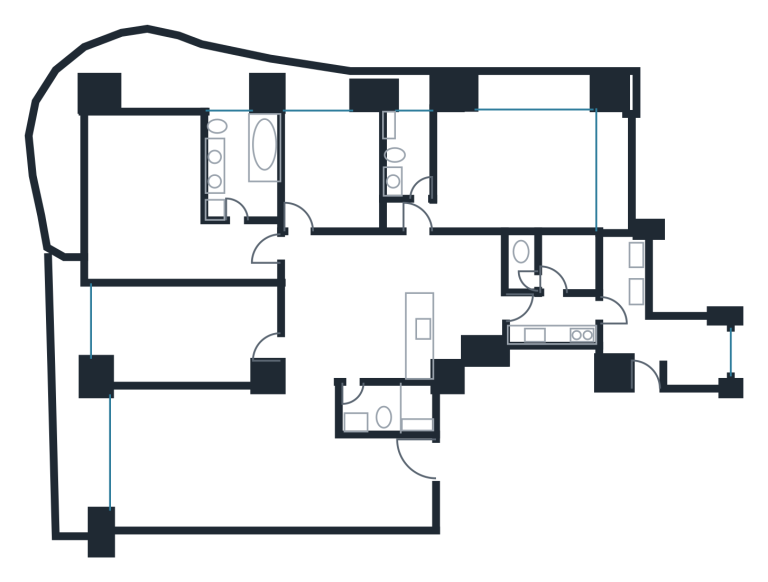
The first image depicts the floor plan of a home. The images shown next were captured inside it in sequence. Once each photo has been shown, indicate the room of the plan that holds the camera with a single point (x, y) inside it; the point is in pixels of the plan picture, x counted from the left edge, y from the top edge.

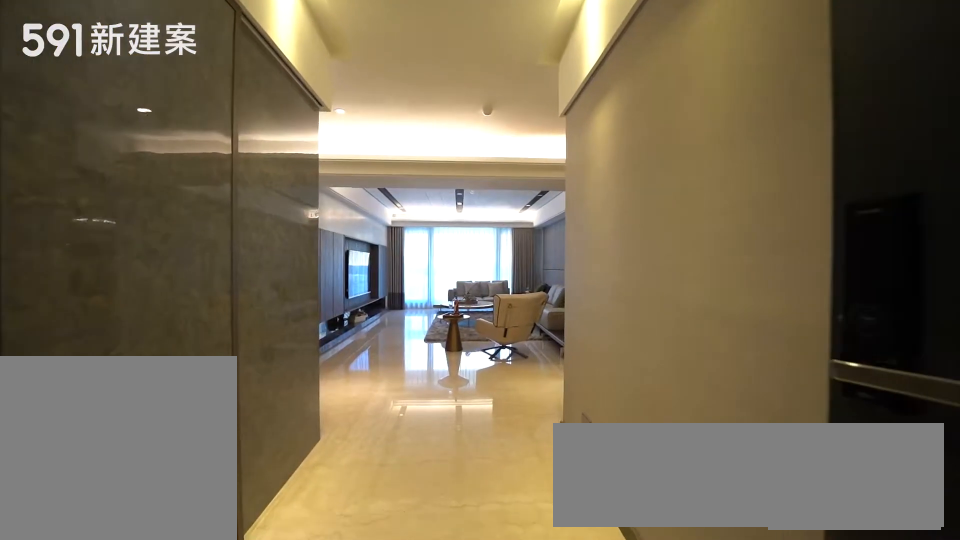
(356, 487)
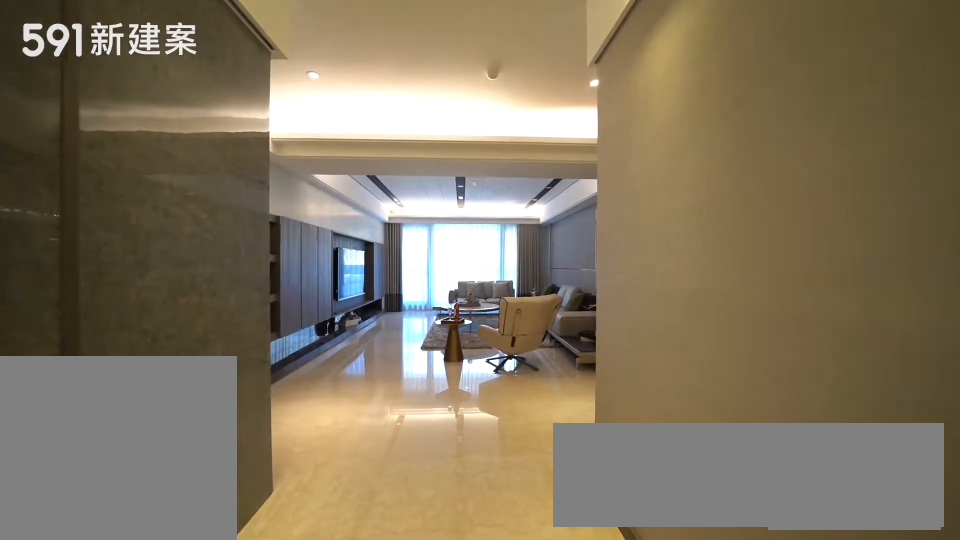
(356, 487)
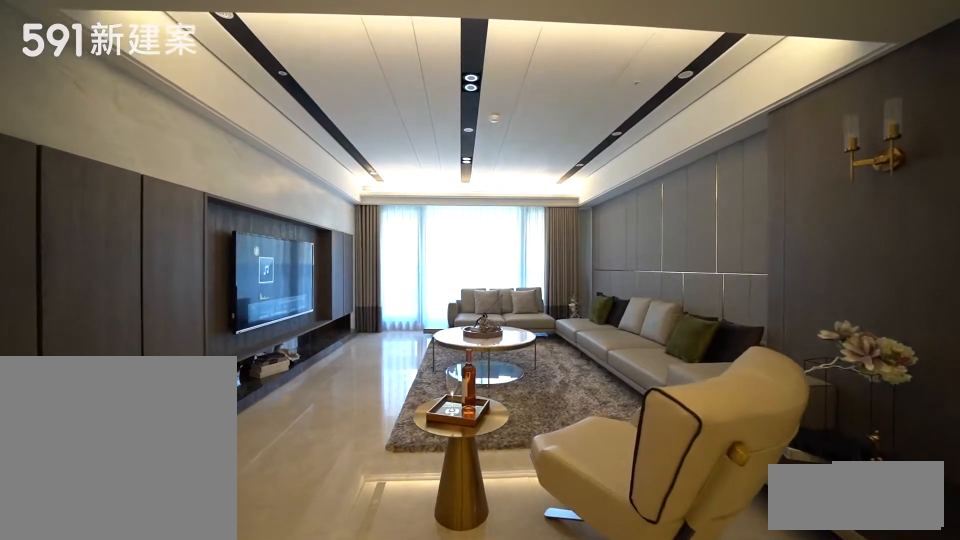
(190, 462)
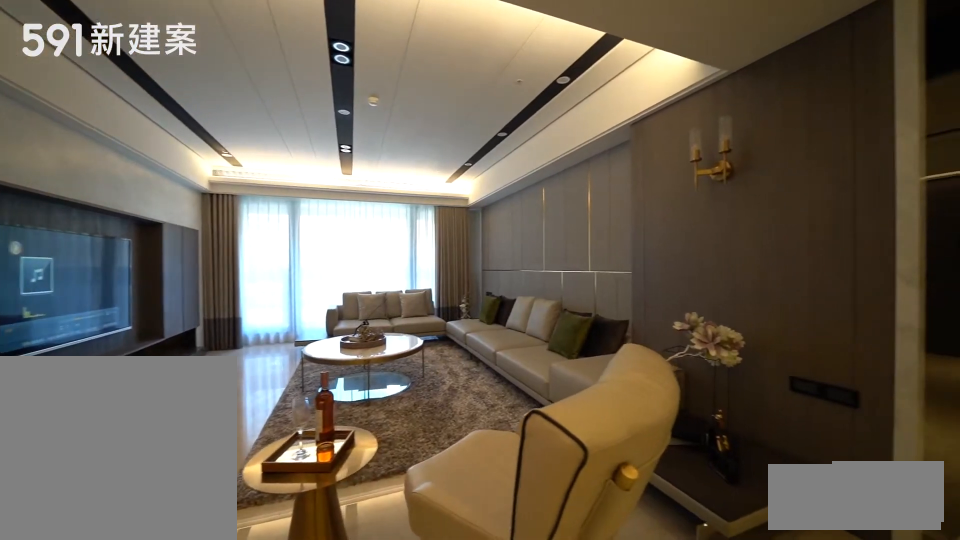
(190, 462)
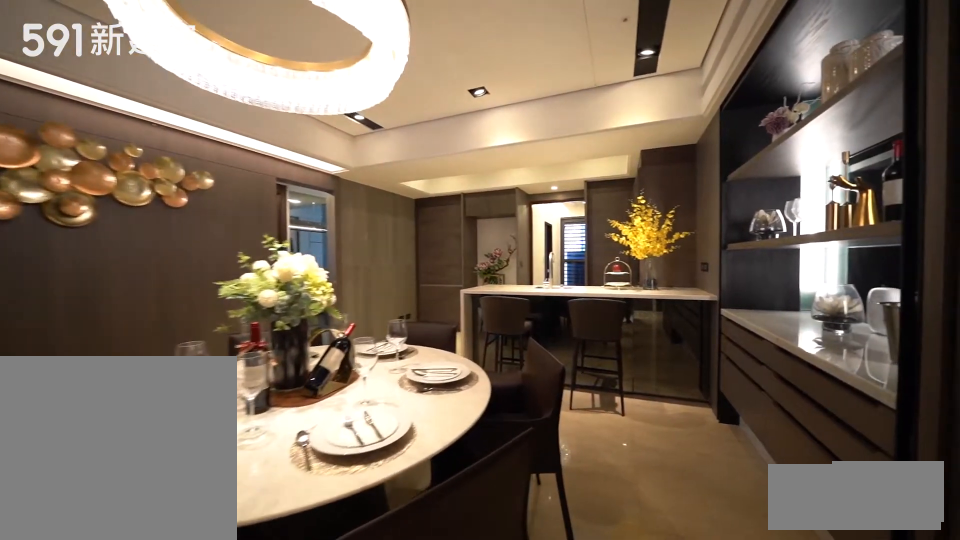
(340, 306)
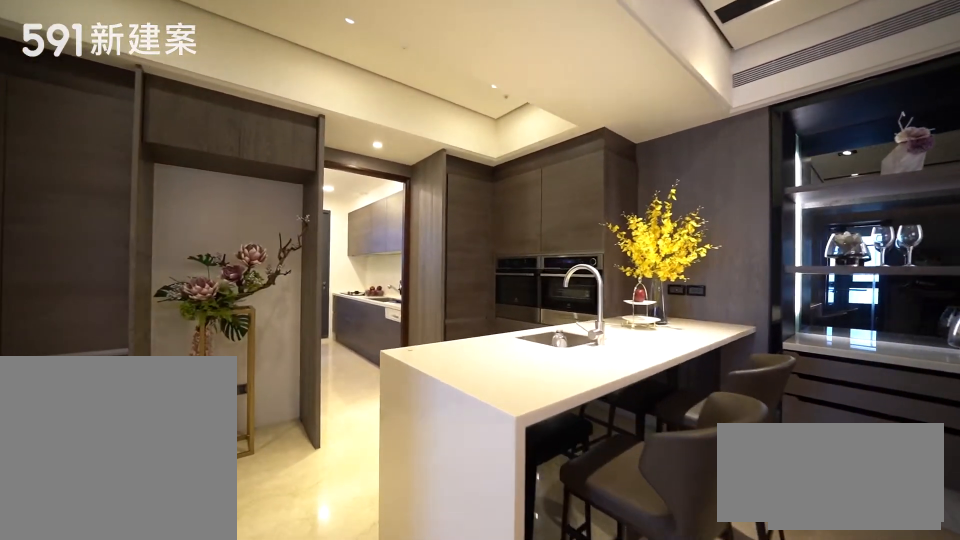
(448, 302)
